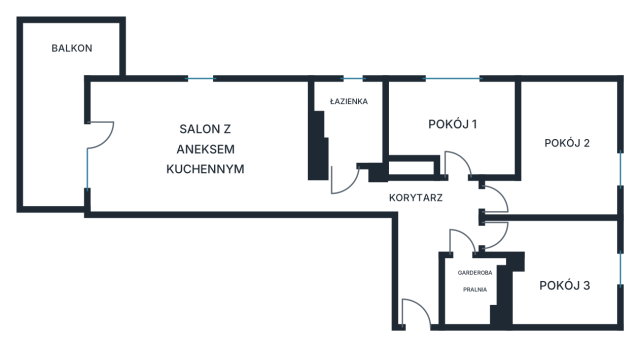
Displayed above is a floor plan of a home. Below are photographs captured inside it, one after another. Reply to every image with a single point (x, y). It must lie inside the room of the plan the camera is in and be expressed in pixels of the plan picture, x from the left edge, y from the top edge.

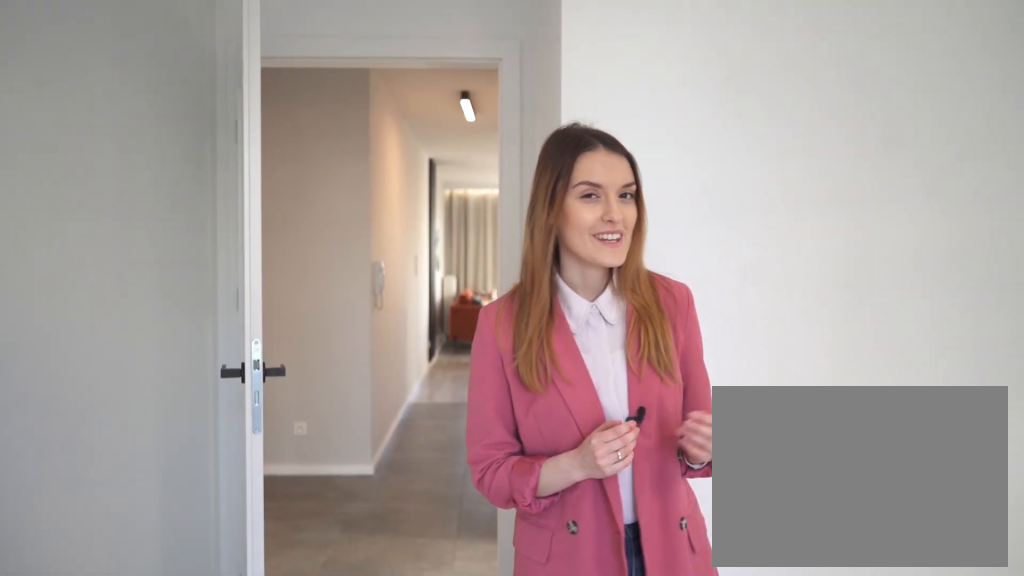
(564, 151)
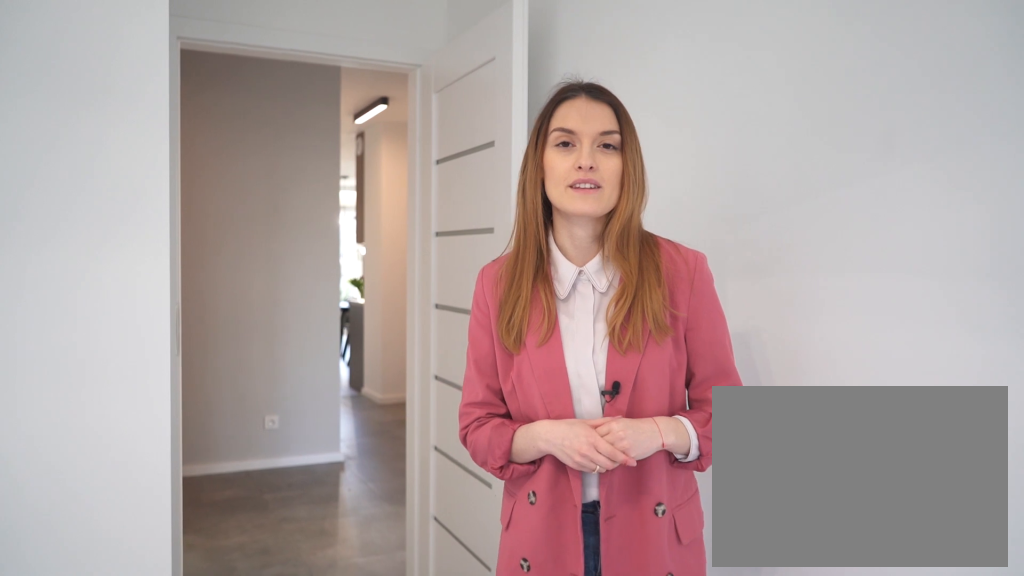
(561, 270)
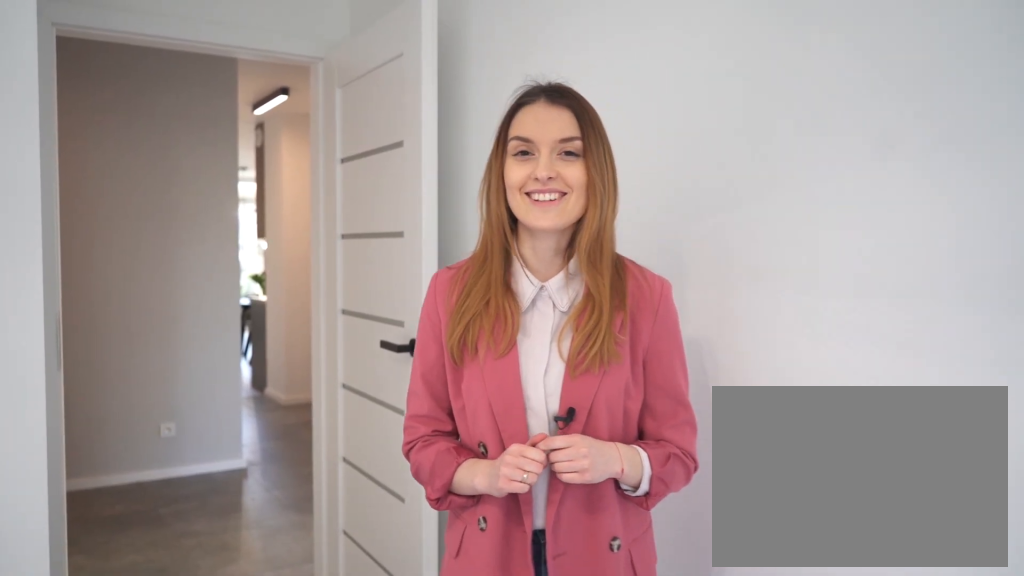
(577, 270)
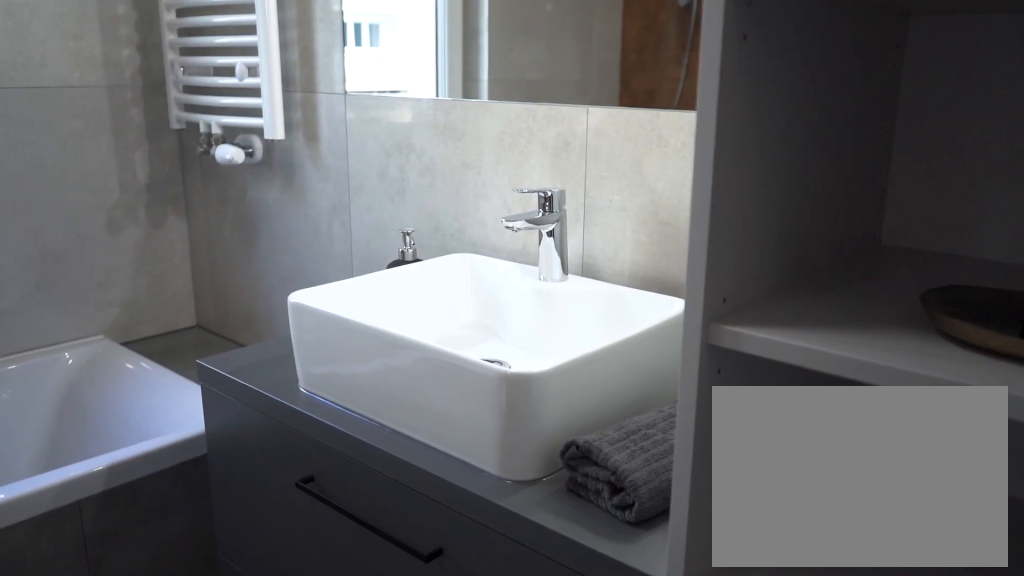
(350, 122)
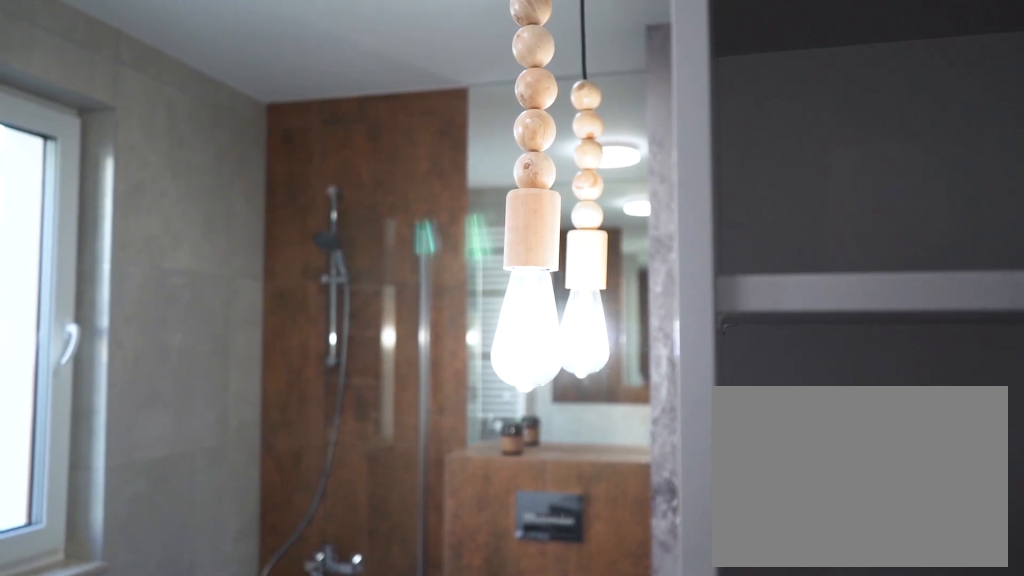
(350, 122)
